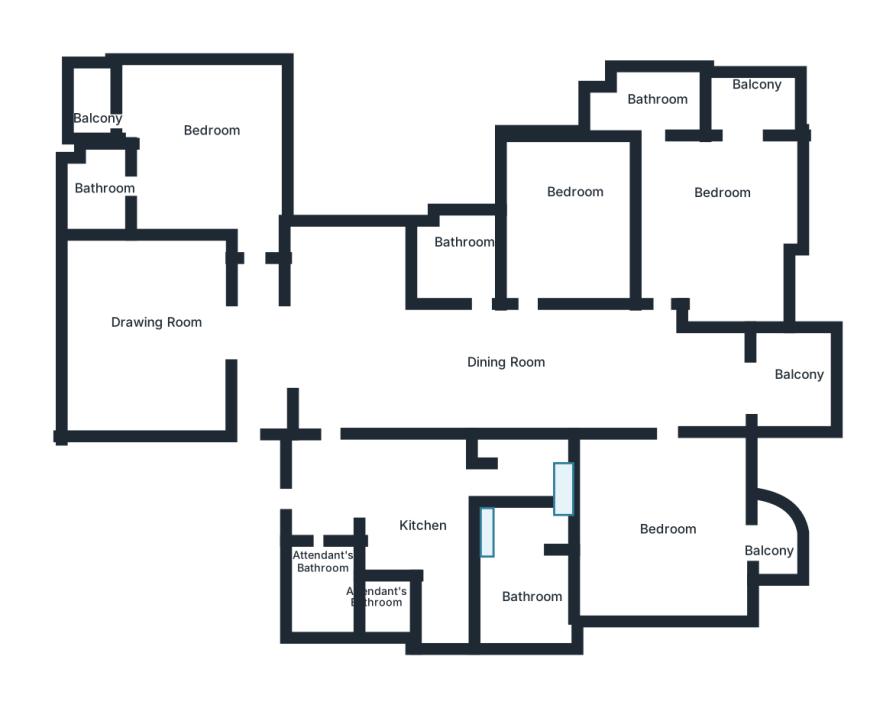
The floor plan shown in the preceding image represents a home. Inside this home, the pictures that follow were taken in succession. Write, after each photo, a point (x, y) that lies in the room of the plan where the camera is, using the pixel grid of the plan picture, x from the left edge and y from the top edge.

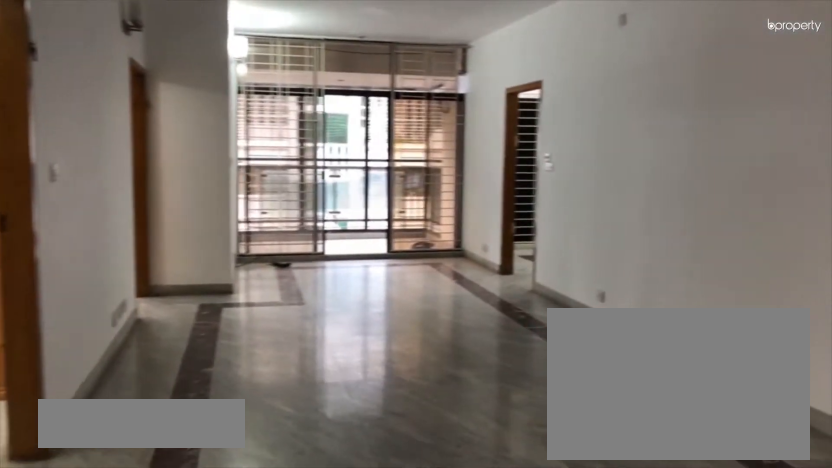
(401, 357)
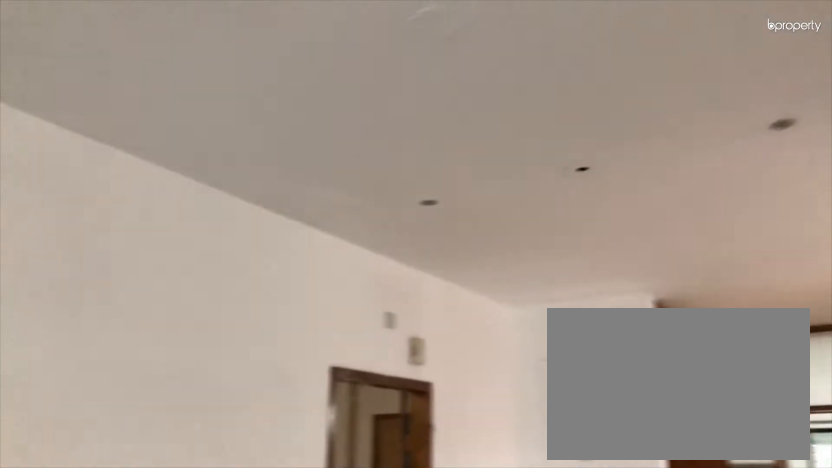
(401, 357)
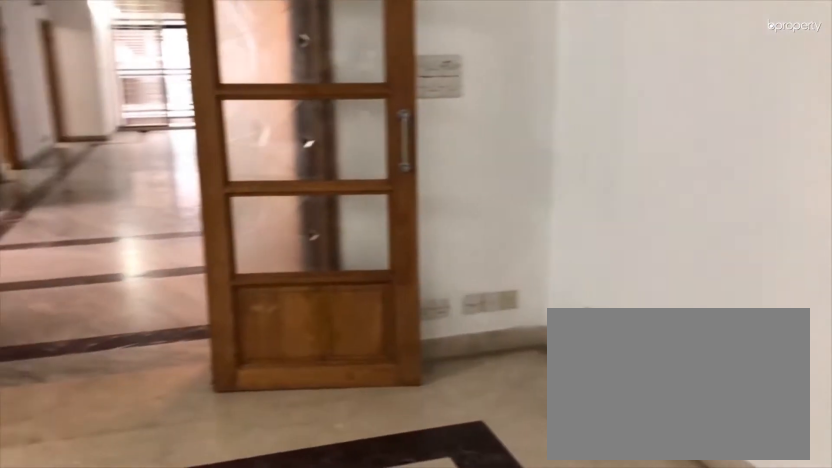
(139, 332)
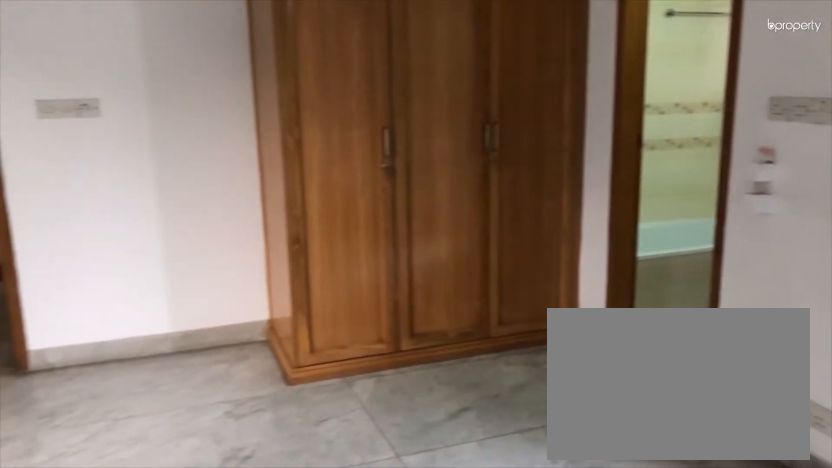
(188, 149)
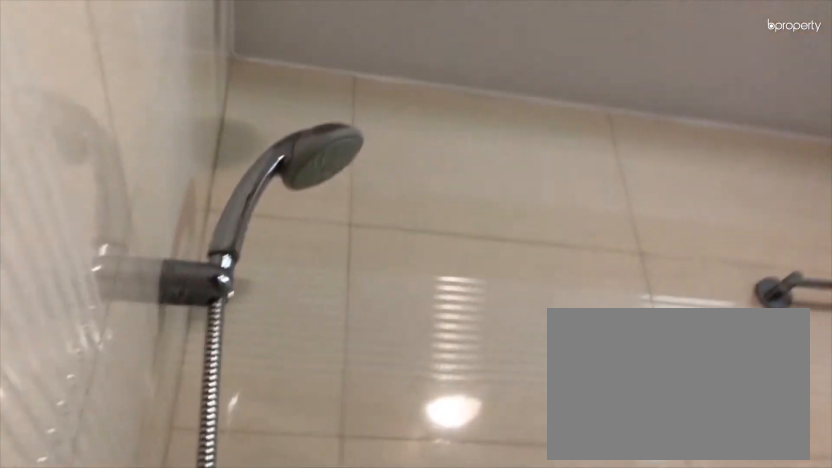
(109, 189)
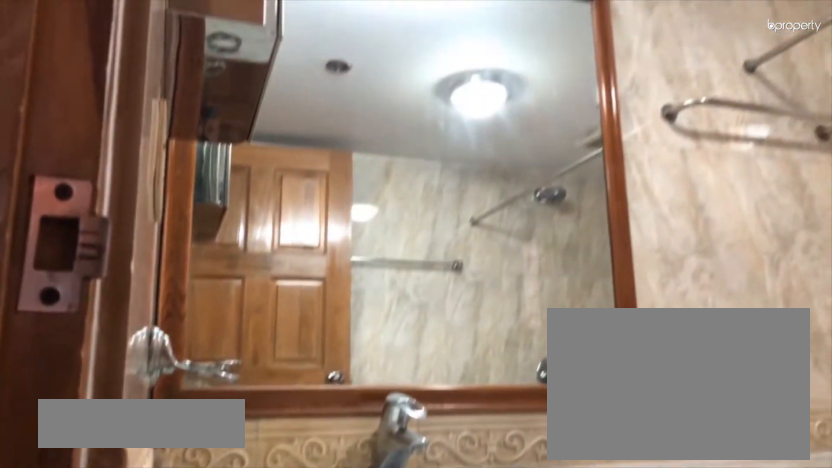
(461, 253)
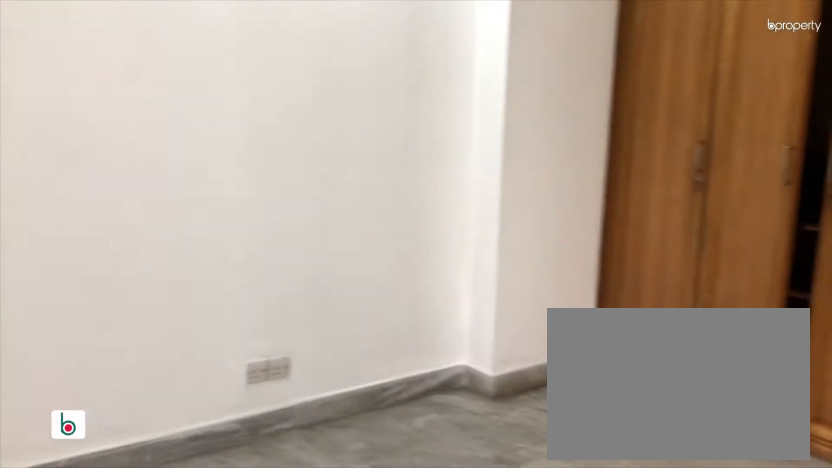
(576, 217)
